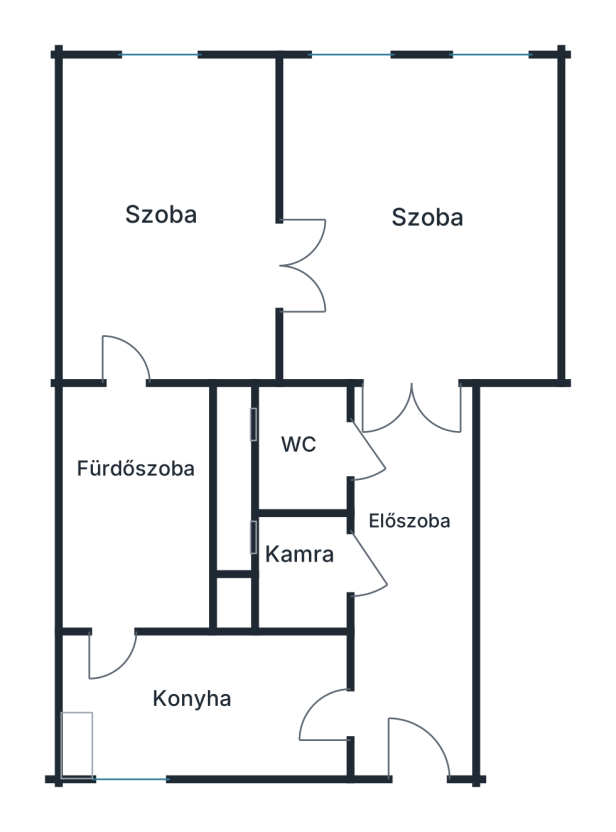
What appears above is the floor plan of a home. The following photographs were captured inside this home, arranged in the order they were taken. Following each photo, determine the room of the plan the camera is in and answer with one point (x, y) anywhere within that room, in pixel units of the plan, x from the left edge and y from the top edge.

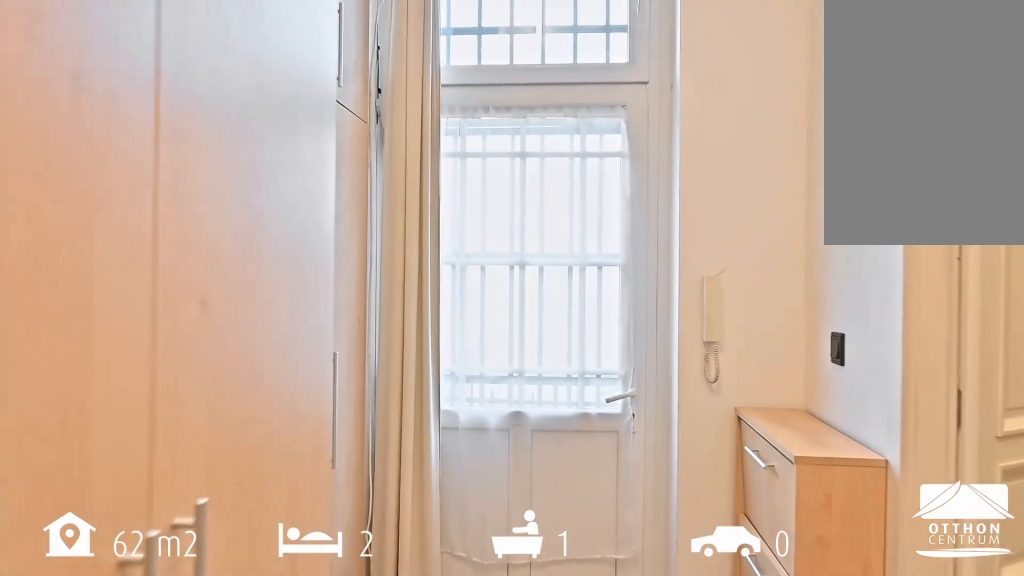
(412, 582)
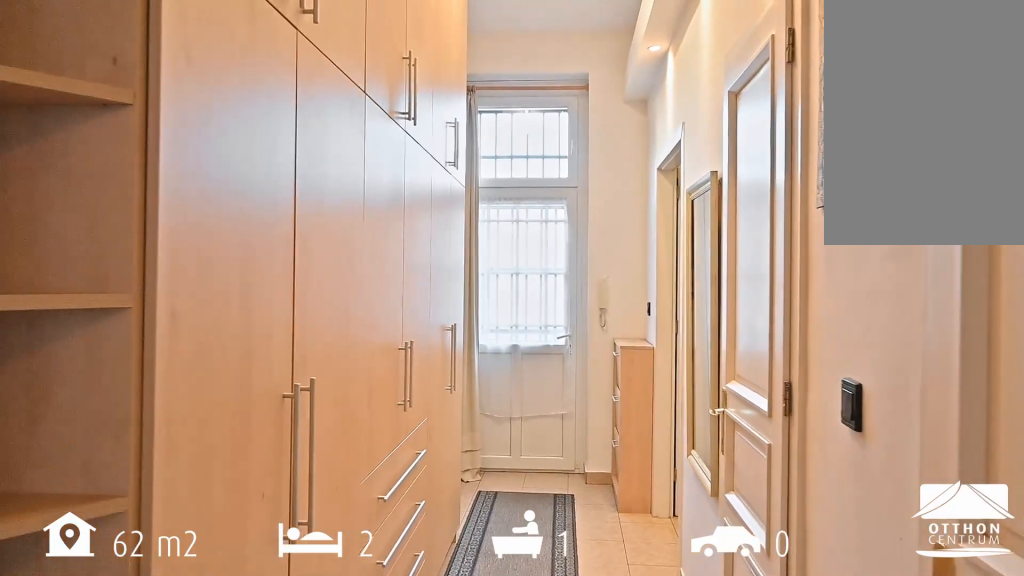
(412, 582)
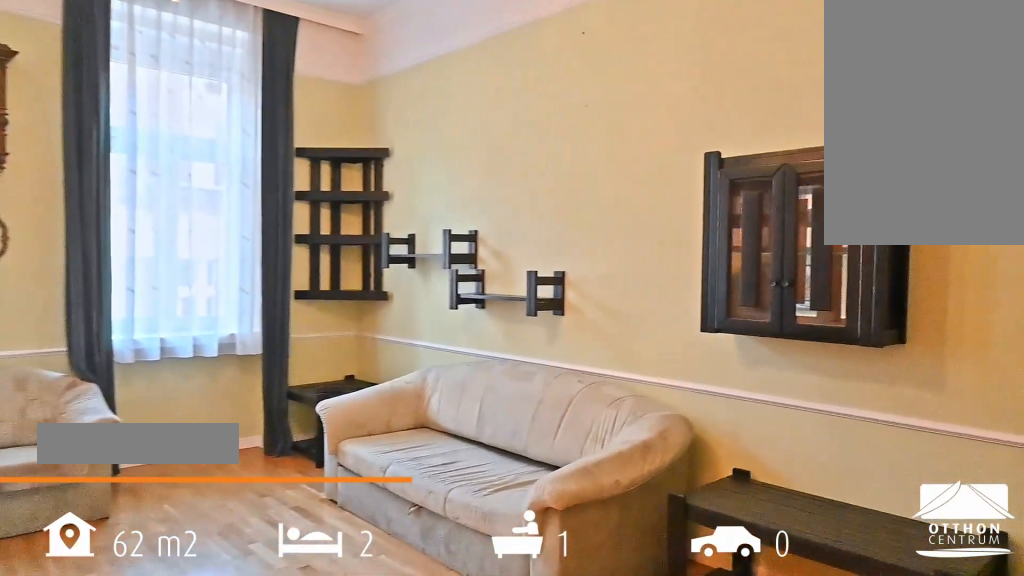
(417, 222)
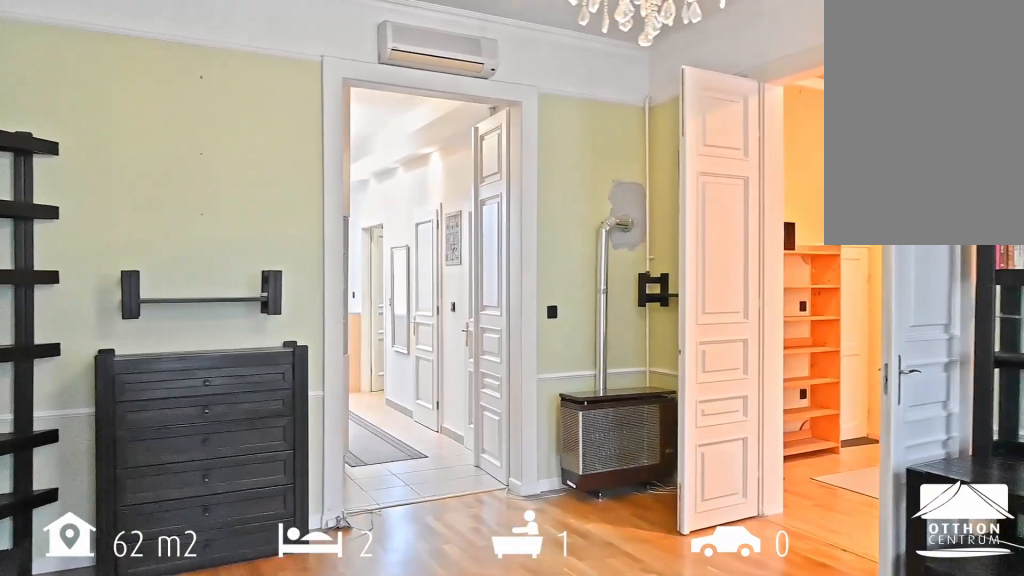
(417, 222)
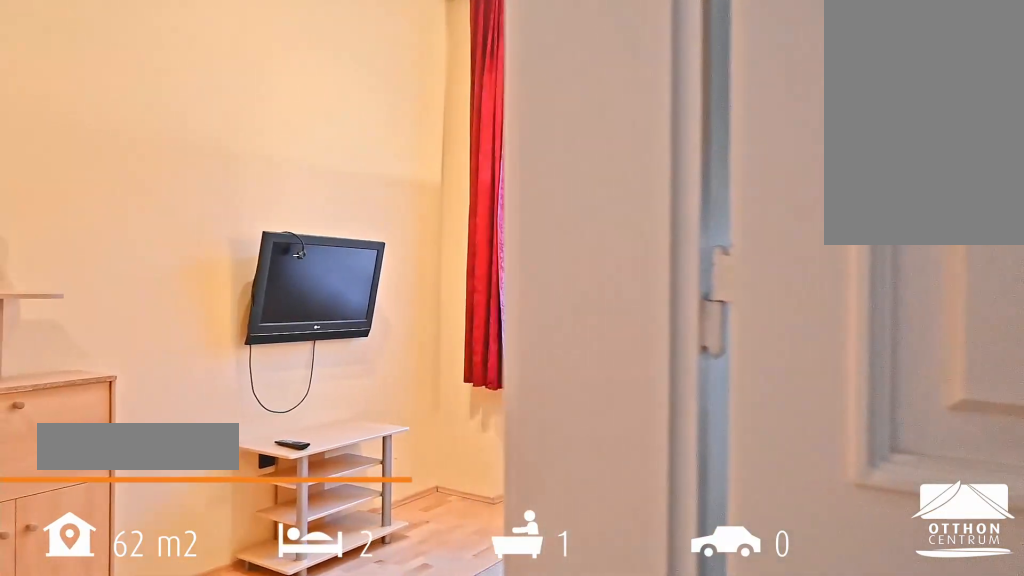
(170, 222)
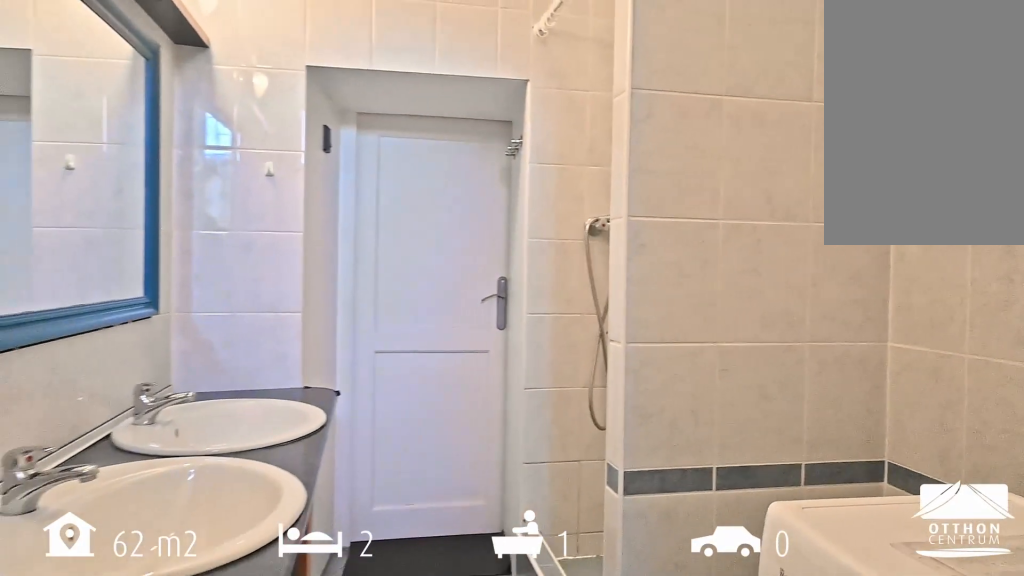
(138, 512)
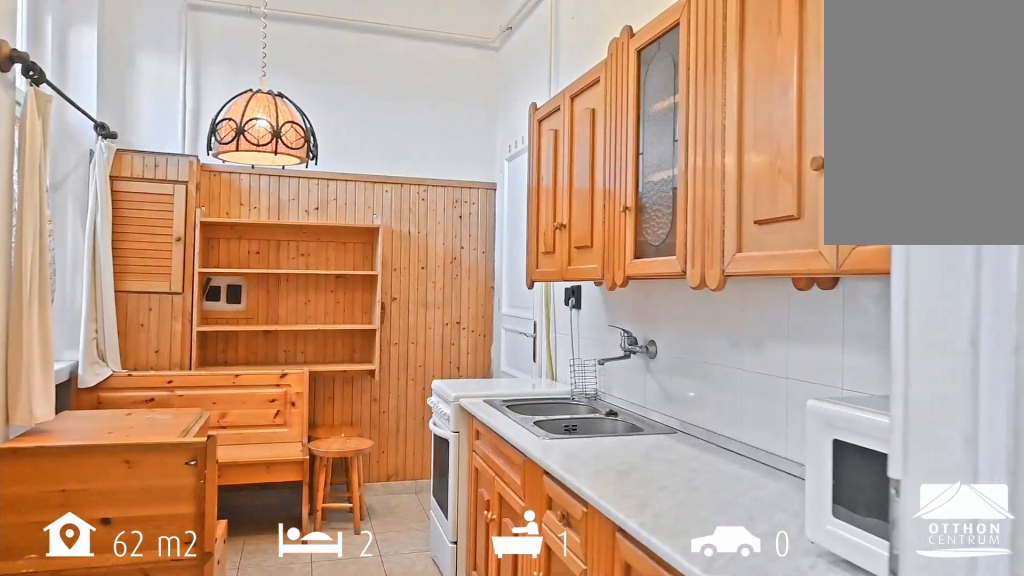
(207, 707)
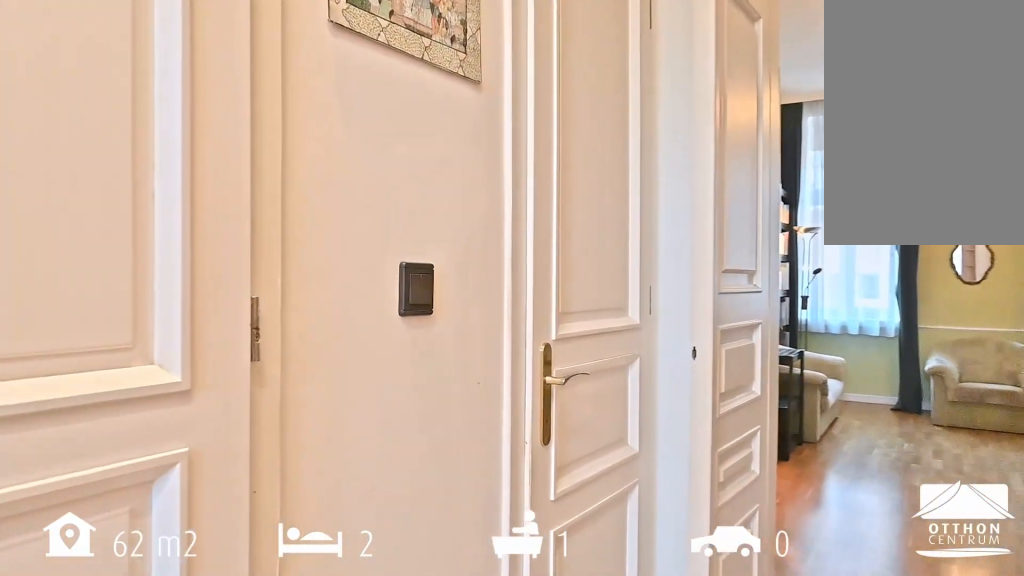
(412, 582)
